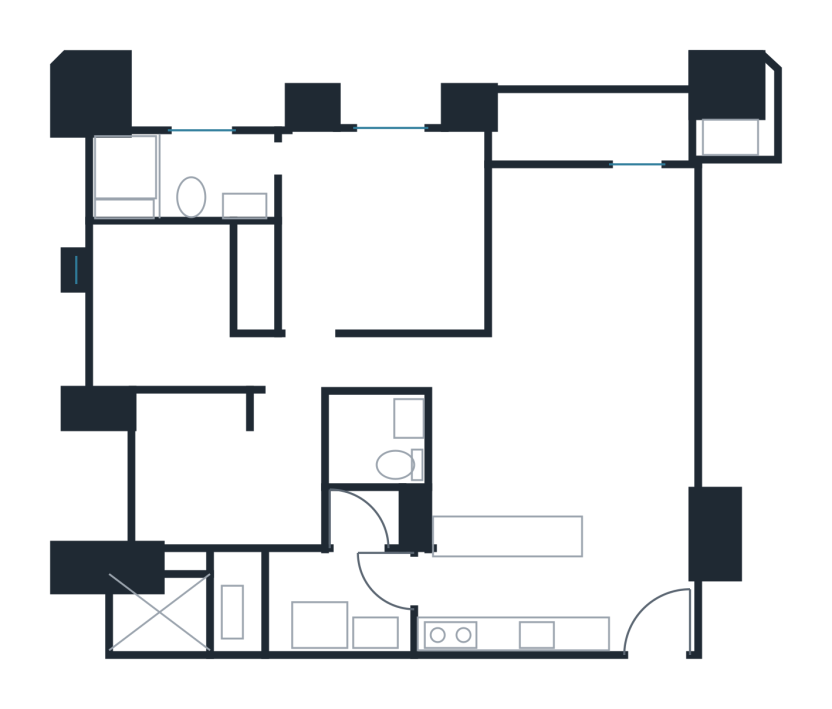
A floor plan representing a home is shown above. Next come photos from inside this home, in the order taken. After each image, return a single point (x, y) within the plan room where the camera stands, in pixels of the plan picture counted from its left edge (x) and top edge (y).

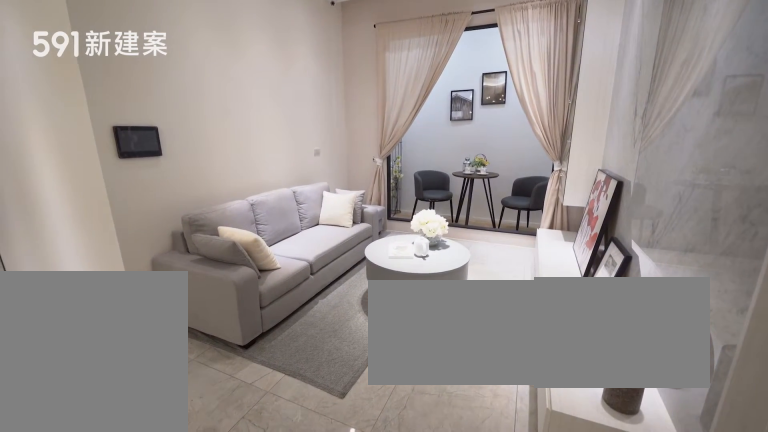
(580, 250)
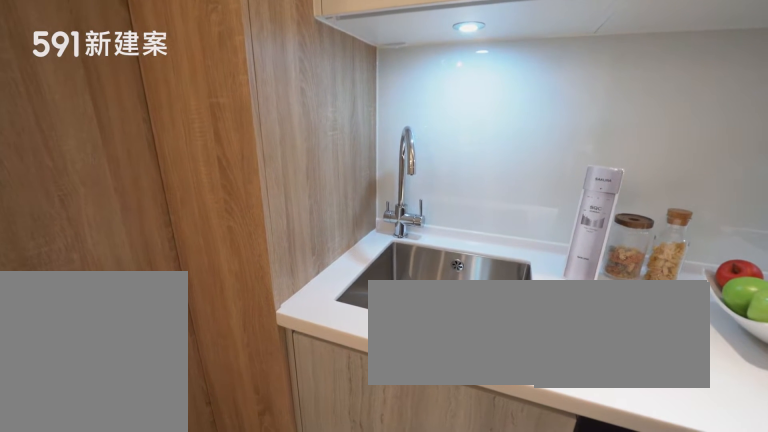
(491, 605)
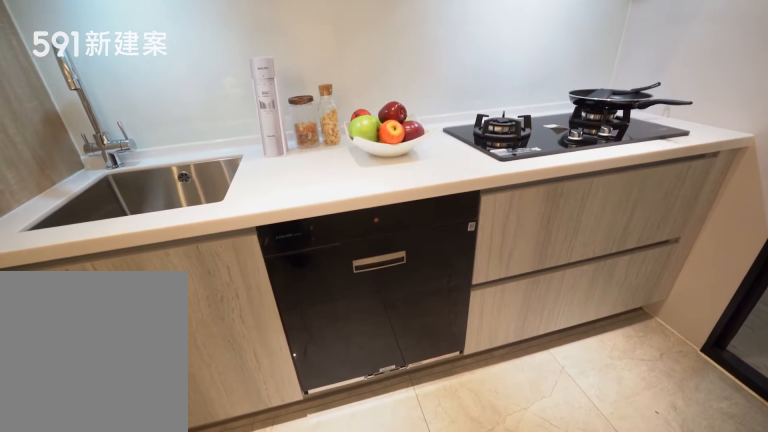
(491, 605)
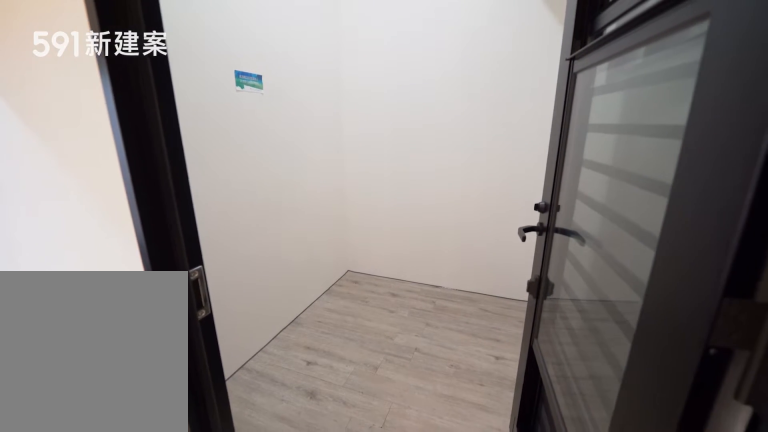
(334, 602)
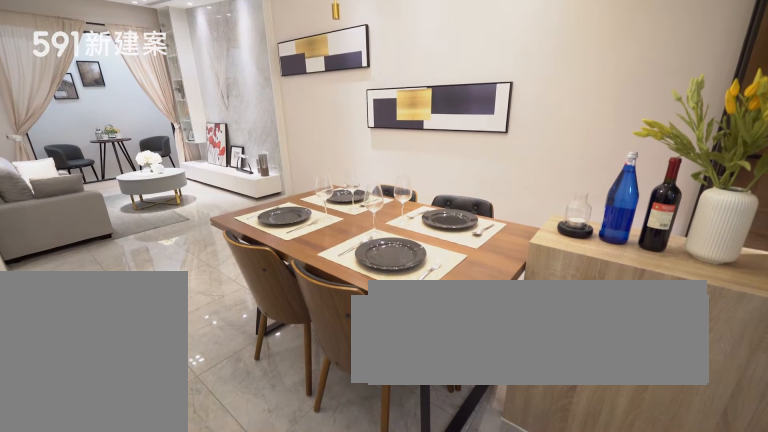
(523, 448)
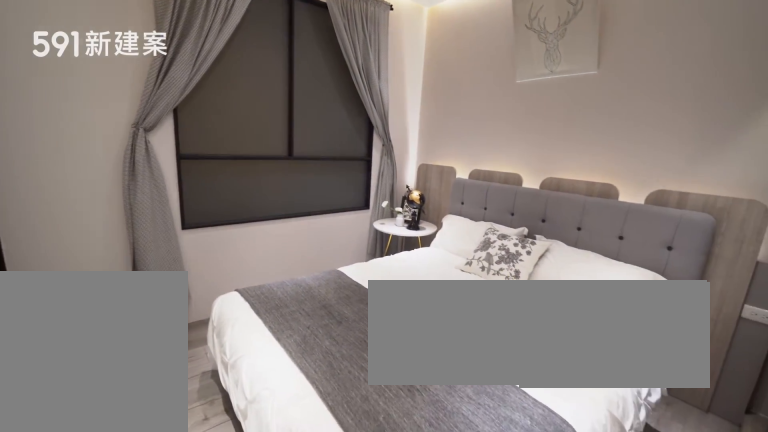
(386, 230)
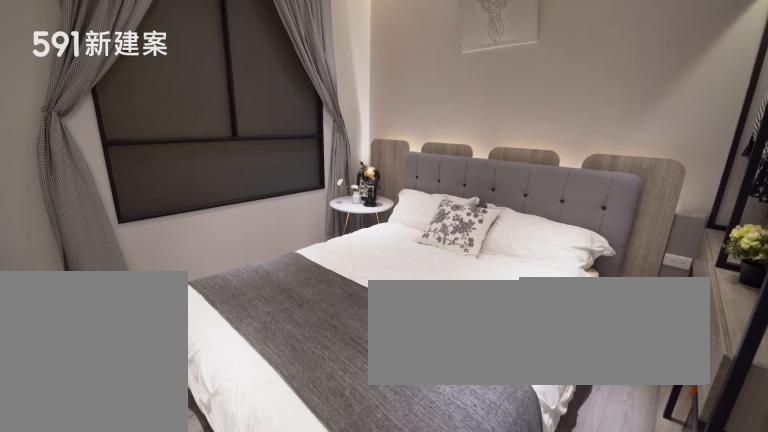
(386, 230)
